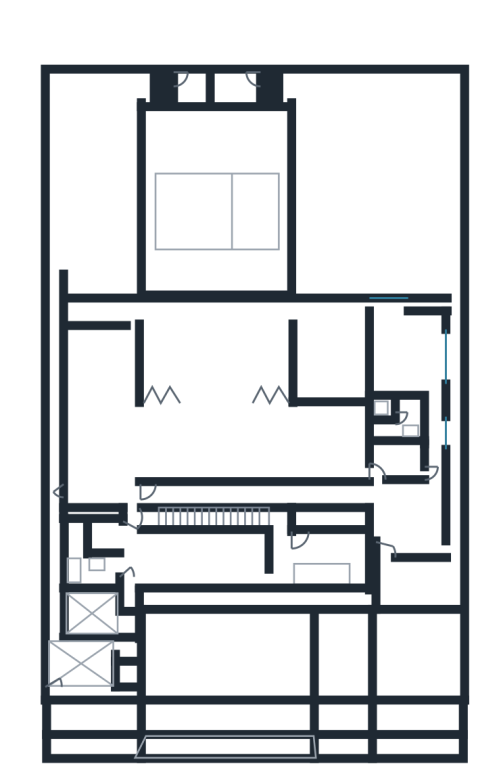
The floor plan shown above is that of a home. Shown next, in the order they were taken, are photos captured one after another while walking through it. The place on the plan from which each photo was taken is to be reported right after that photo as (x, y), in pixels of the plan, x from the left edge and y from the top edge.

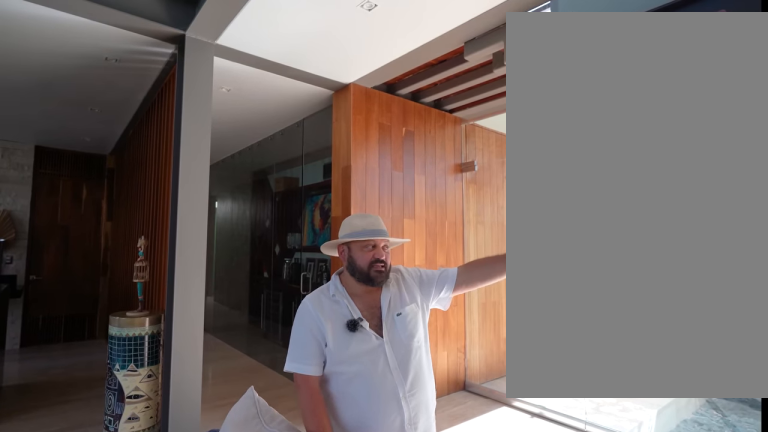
(251, 491)
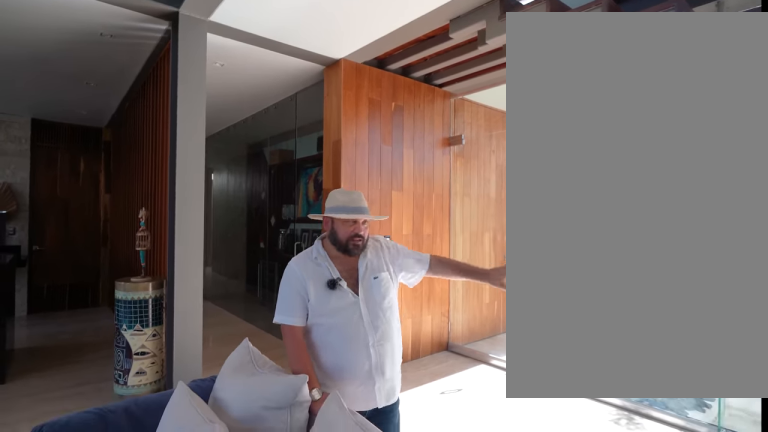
(248, 485)
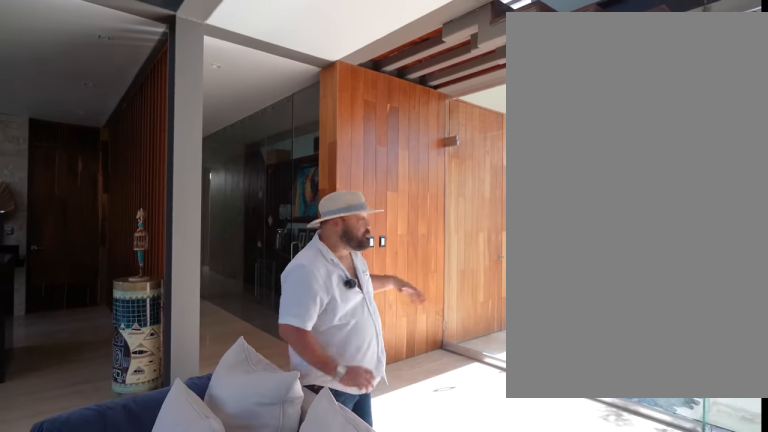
(249, 483)
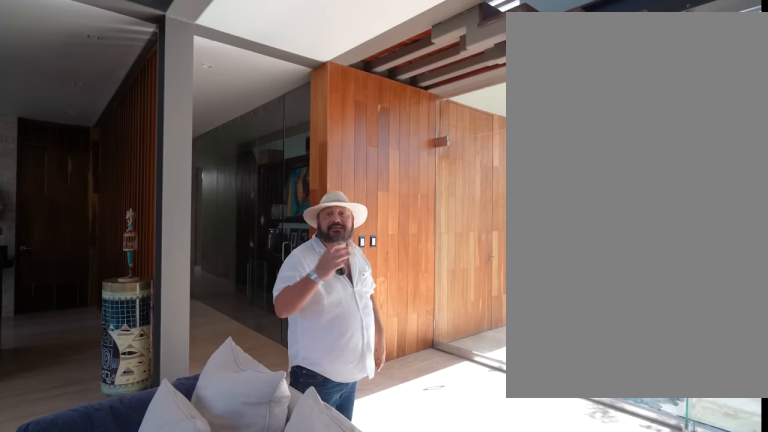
(249, 483)
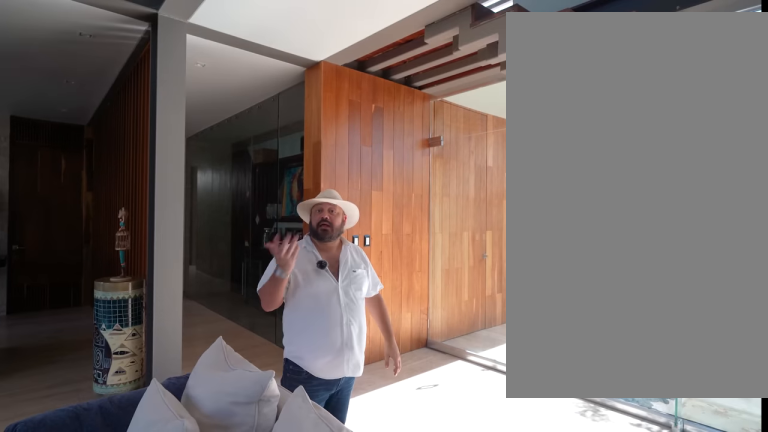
(249, 483)
